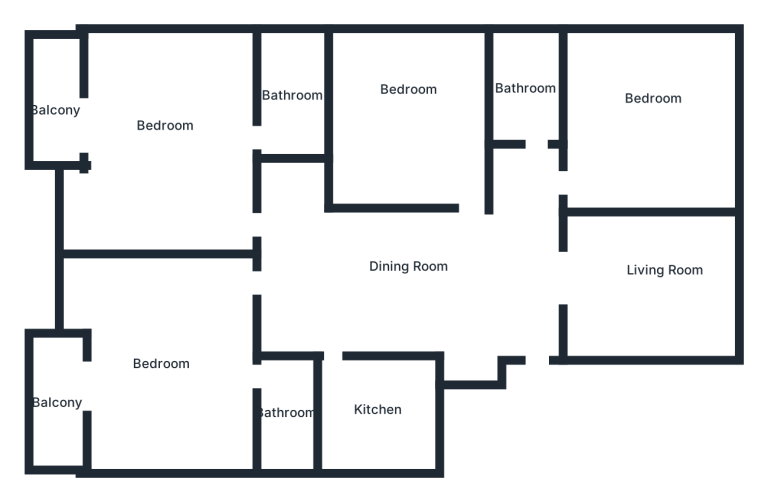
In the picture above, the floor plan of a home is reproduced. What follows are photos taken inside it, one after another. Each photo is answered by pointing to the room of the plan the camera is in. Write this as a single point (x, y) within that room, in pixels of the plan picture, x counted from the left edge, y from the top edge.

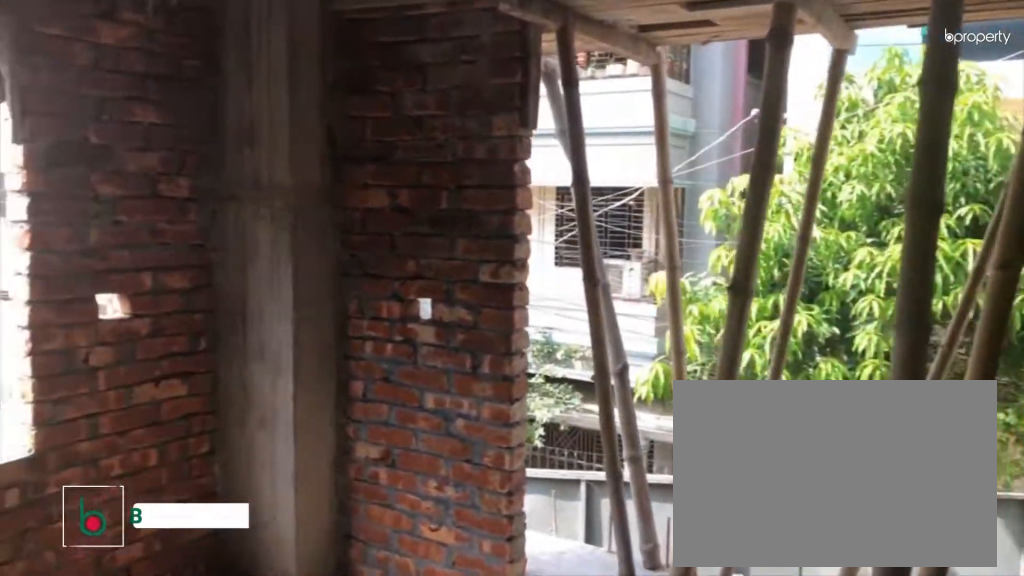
(159, 355)
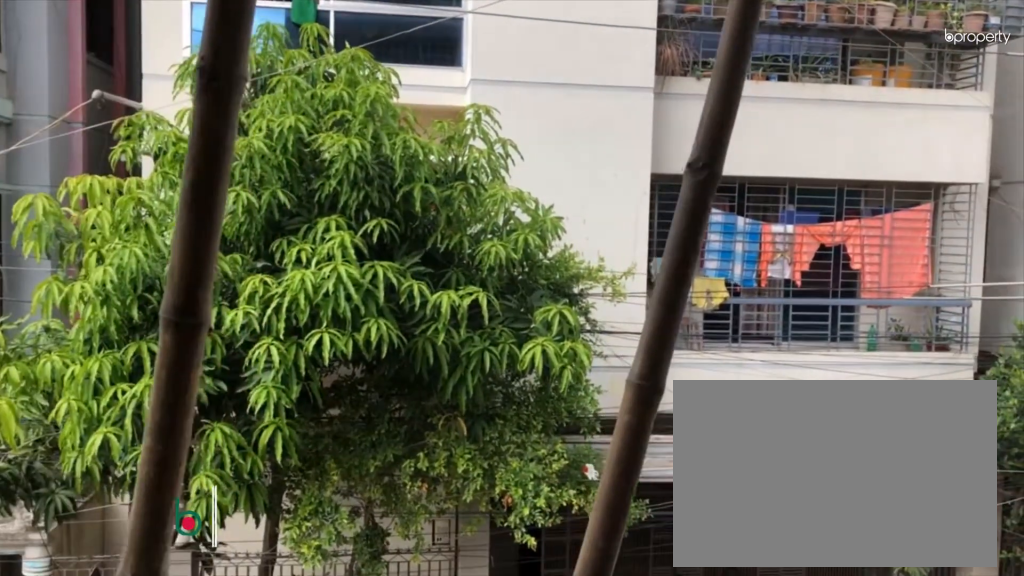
(56, 396)
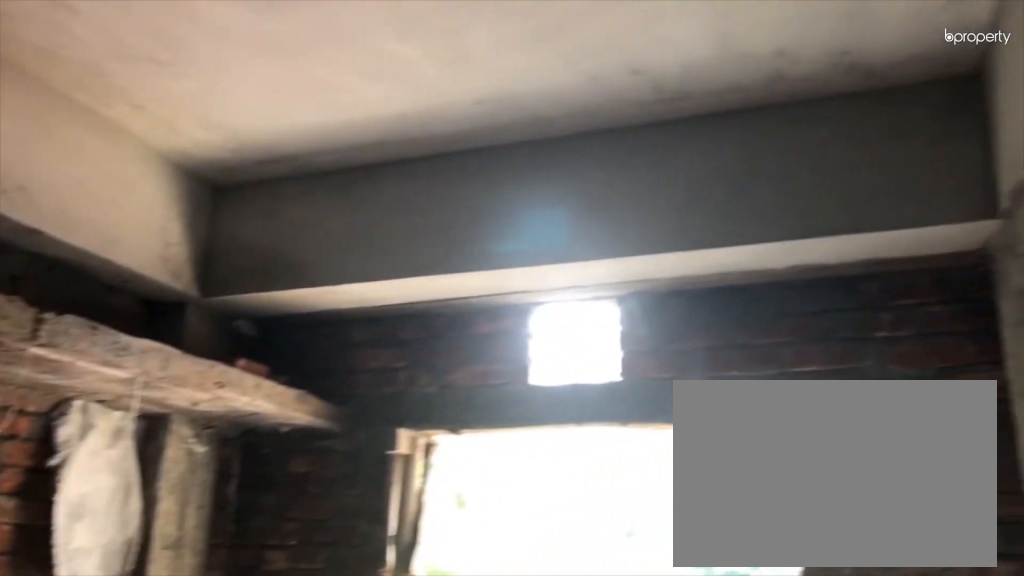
(384, 397)
